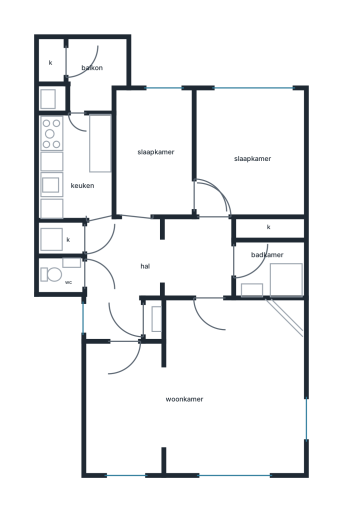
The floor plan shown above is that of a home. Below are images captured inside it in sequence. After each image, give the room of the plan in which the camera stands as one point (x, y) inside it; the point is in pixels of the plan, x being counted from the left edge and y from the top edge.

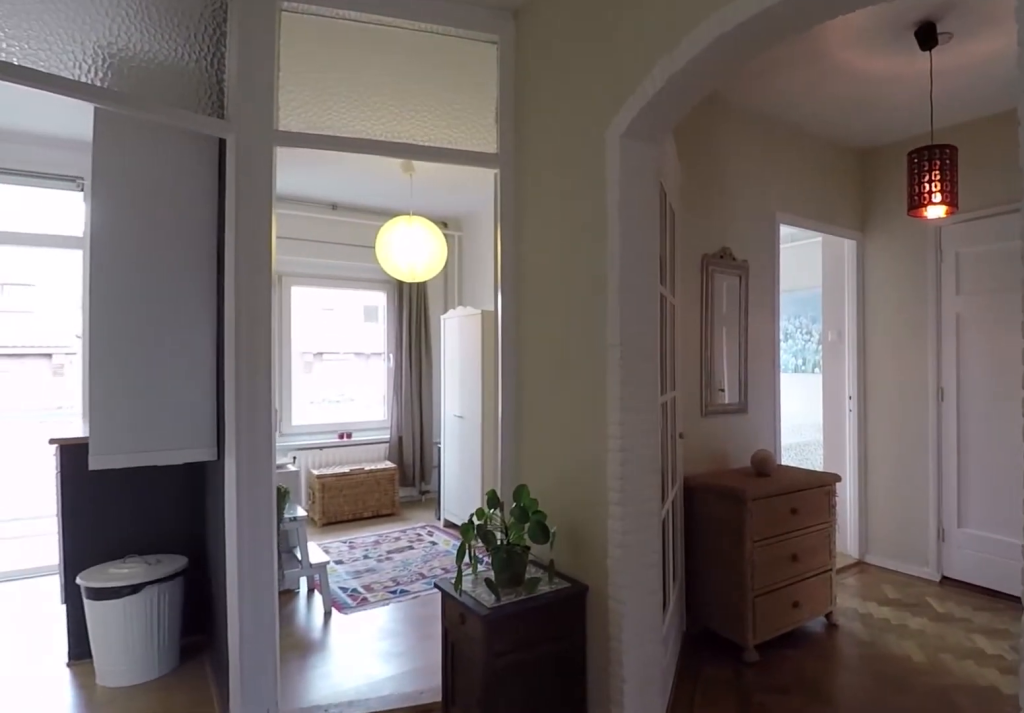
(88, 249)
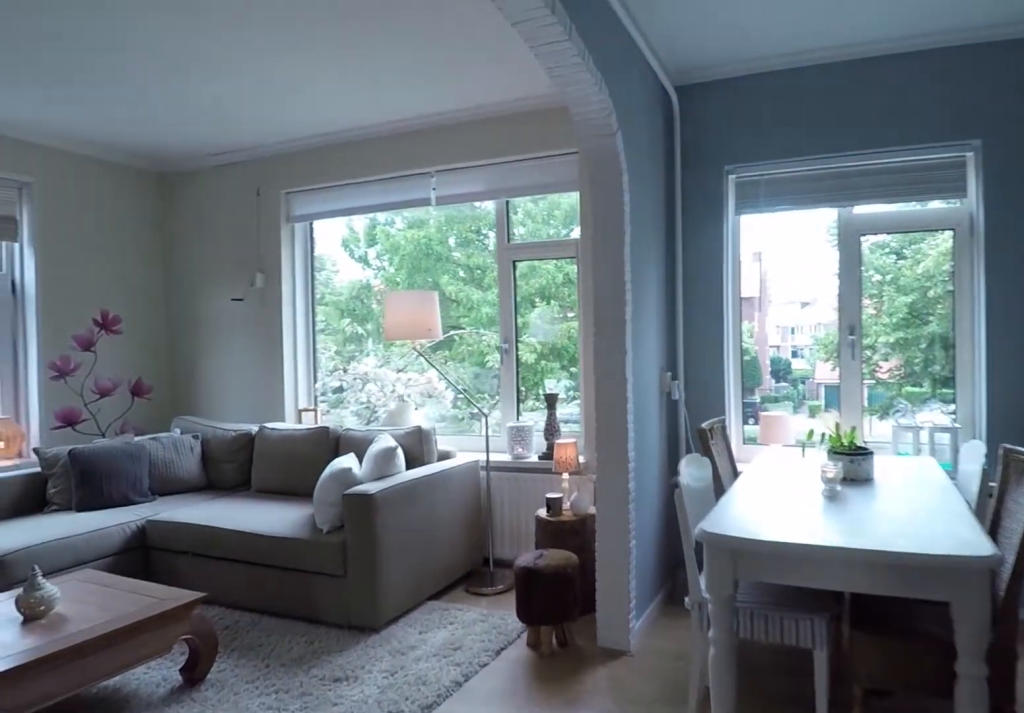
(201, 391)
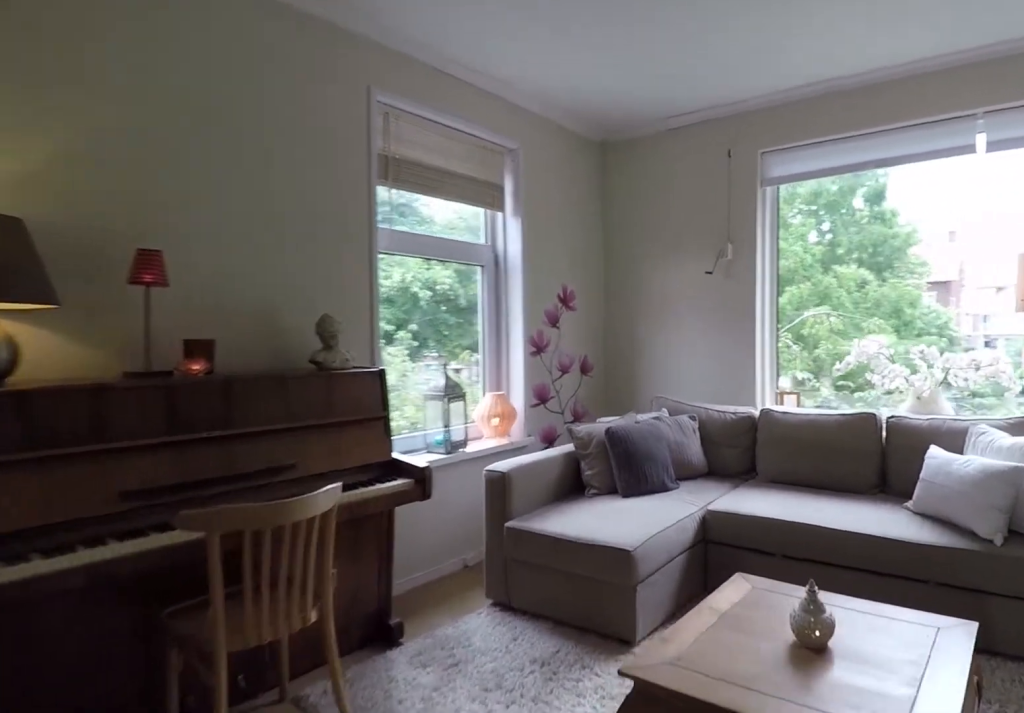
(201, 391)
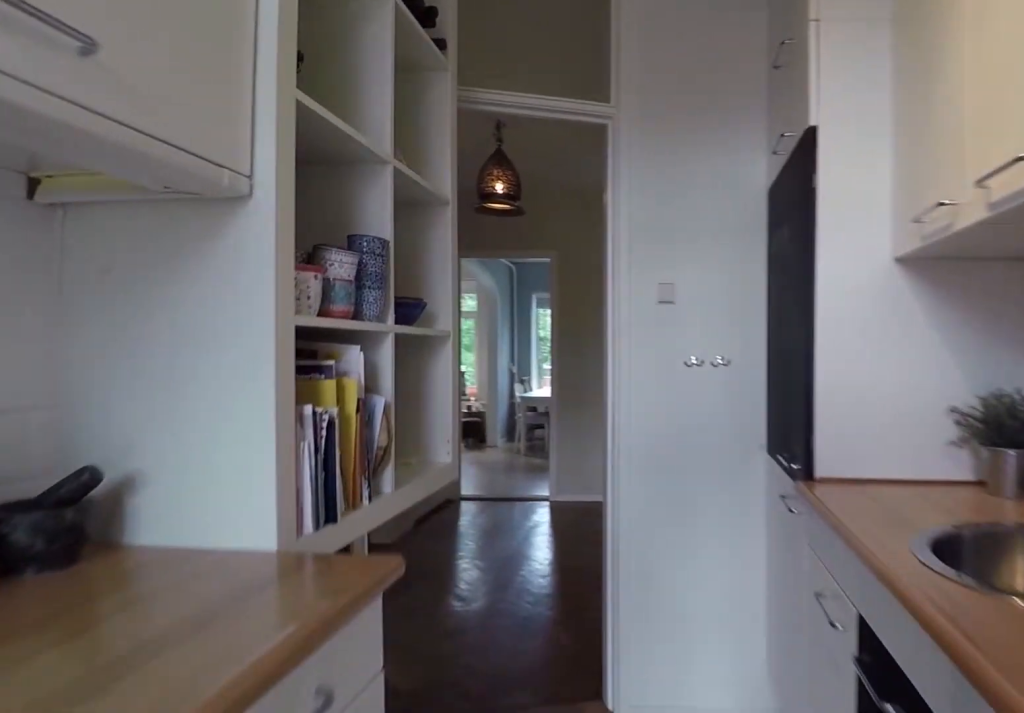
(76, 165)
